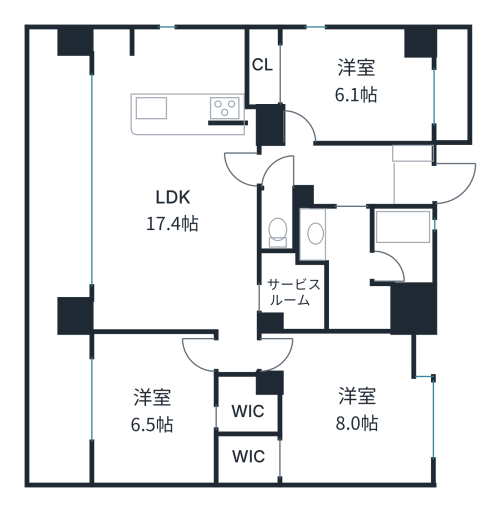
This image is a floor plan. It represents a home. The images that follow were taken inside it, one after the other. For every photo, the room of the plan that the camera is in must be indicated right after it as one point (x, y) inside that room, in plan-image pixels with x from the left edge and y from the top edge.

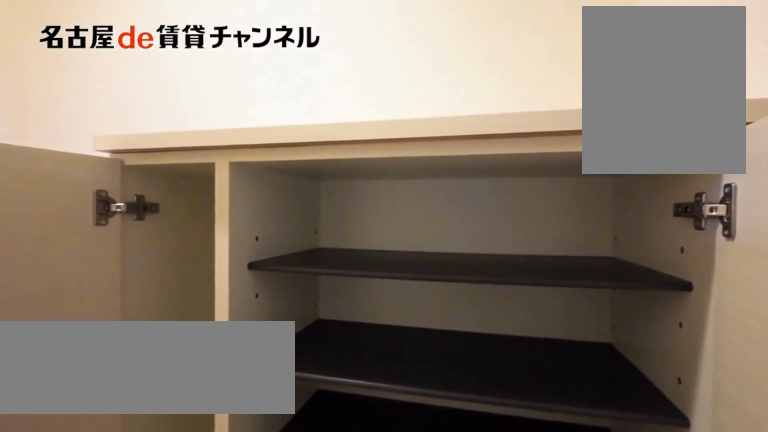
(410, 176)
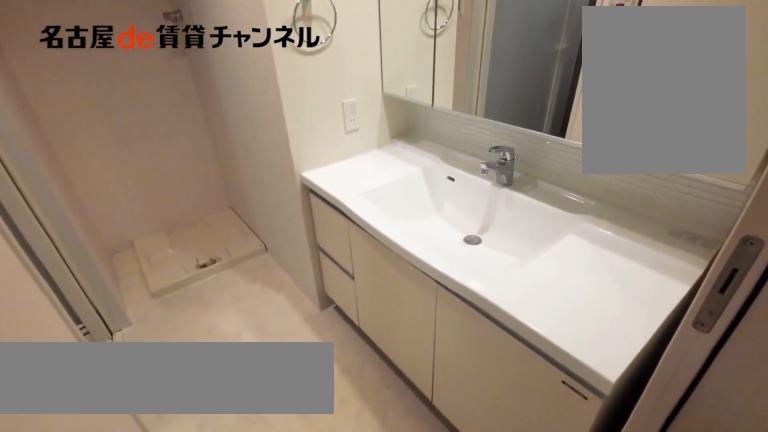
(346, 265)
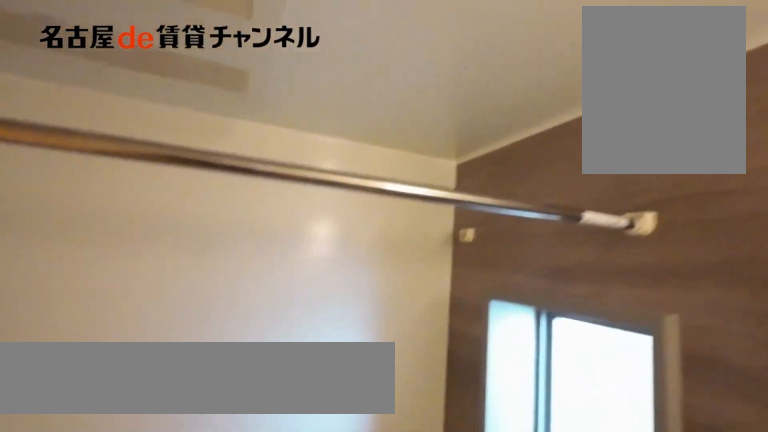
(401, 245)
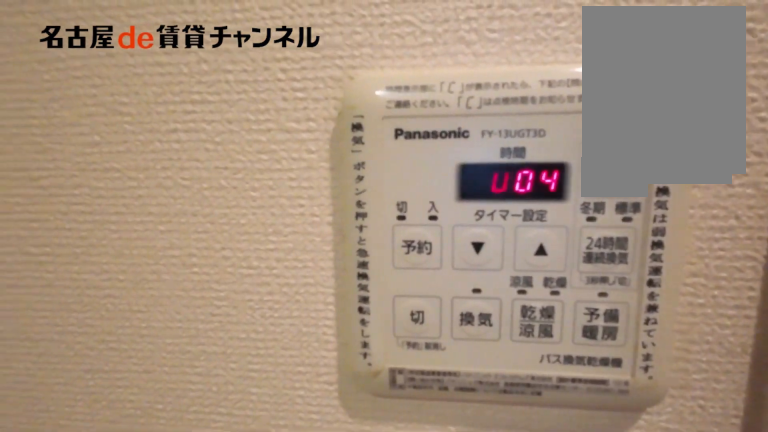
(401, 245)
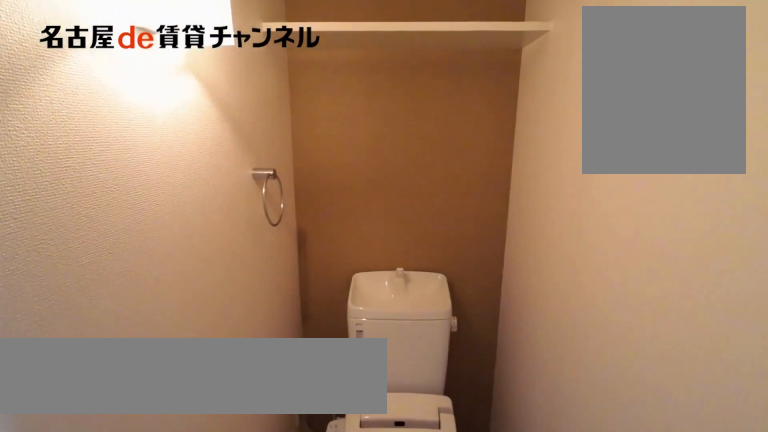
(277, 219)
